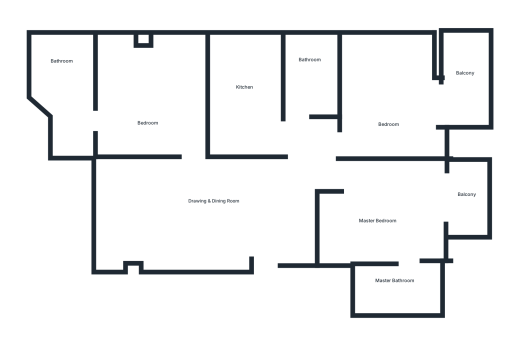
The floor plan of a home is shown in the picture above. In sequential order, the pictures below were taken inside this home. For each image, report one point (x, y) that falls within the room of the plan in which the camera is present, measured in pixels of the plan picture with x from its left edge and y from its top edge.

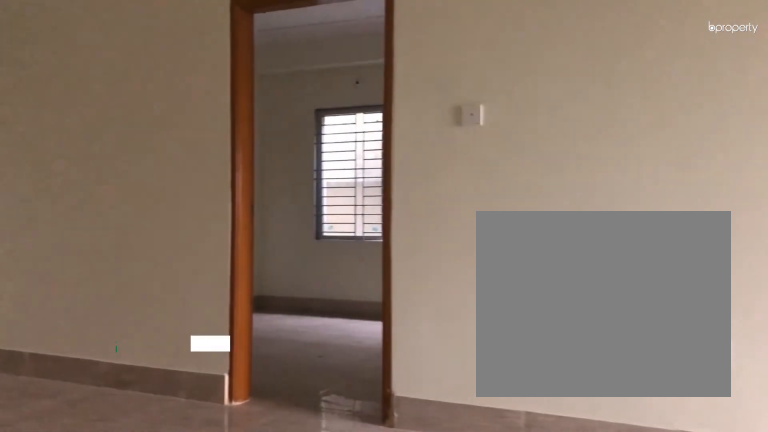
(210, 201)
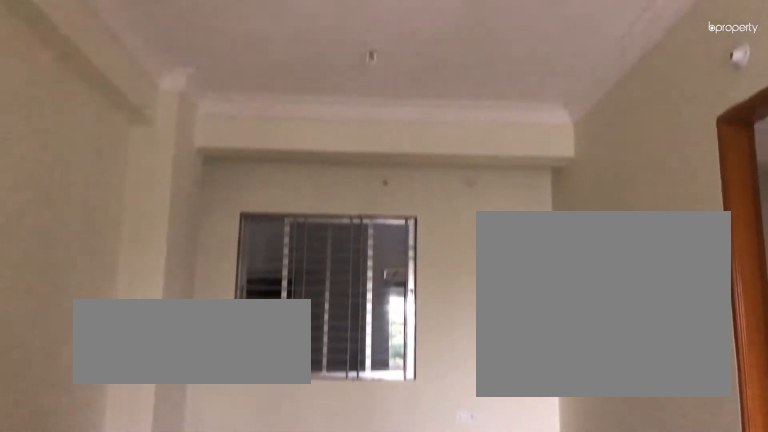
(210, 201)
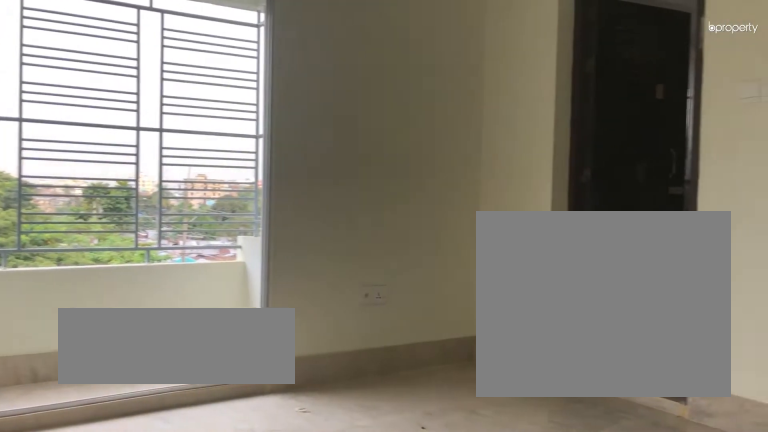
(380, 208)
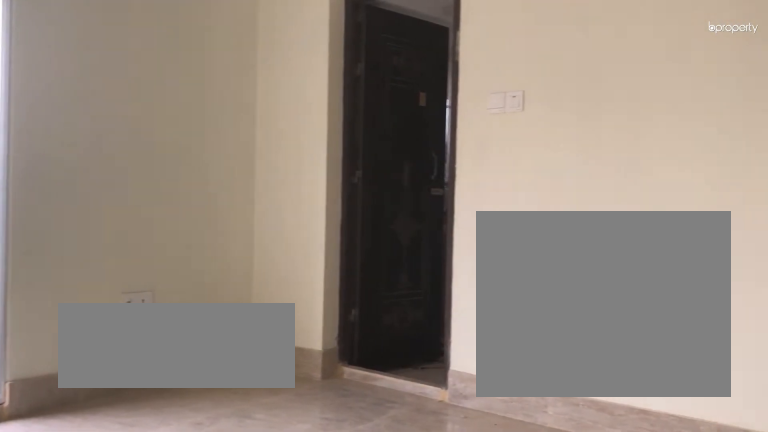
(380, 208)
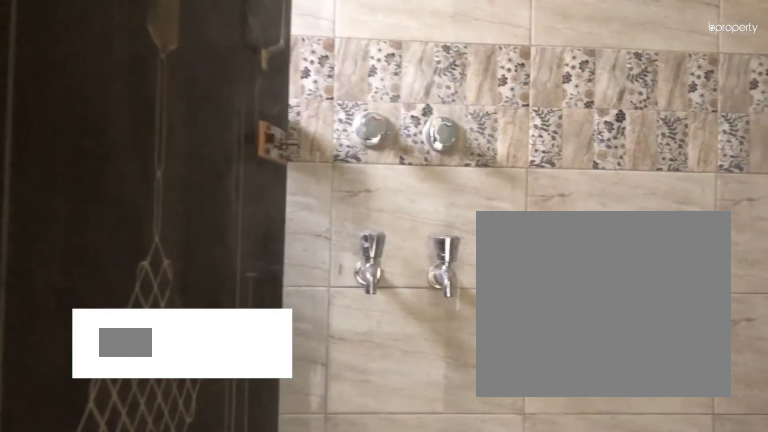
(398, 287)
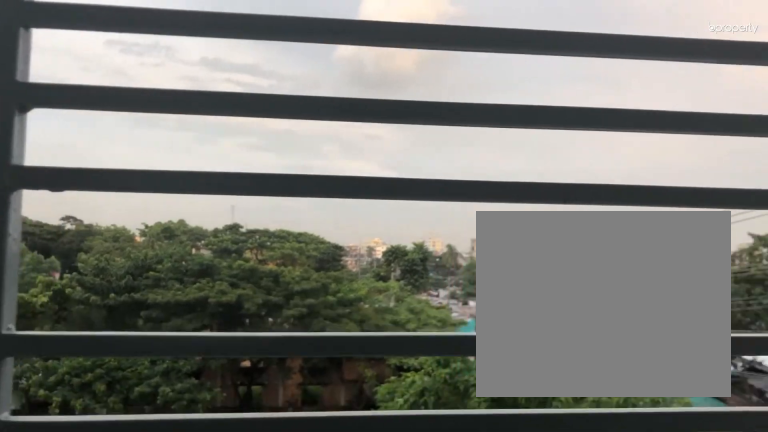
(469, 197)
